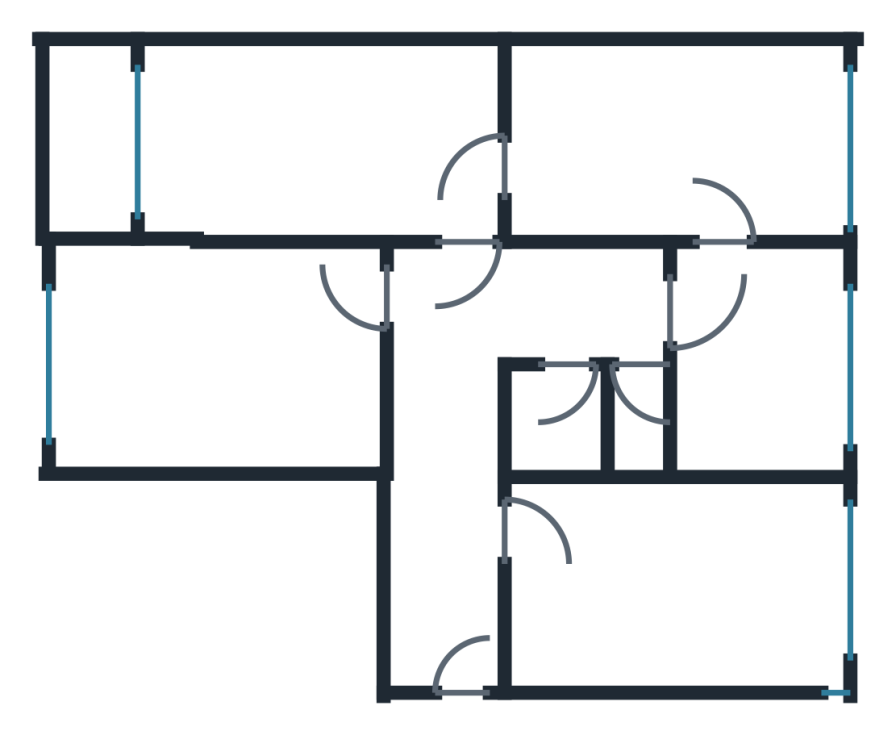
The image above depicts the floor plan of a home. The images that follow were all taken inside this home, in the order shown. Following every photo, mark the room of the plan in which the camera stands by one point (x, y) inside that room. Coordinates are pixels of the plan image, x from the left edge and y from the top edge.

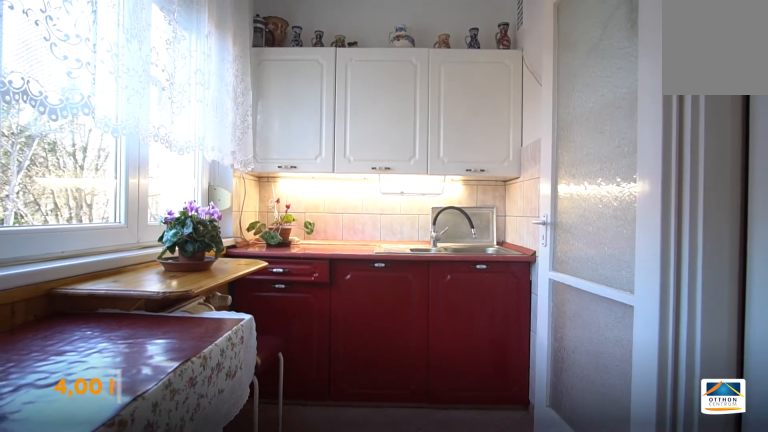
(770, 377)
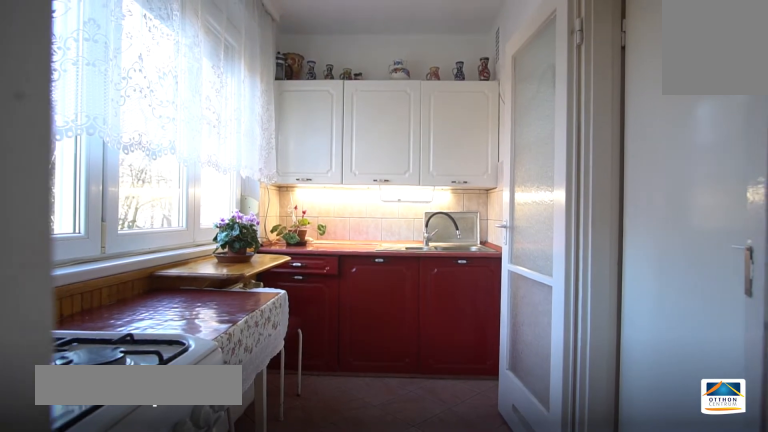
(770, 377)
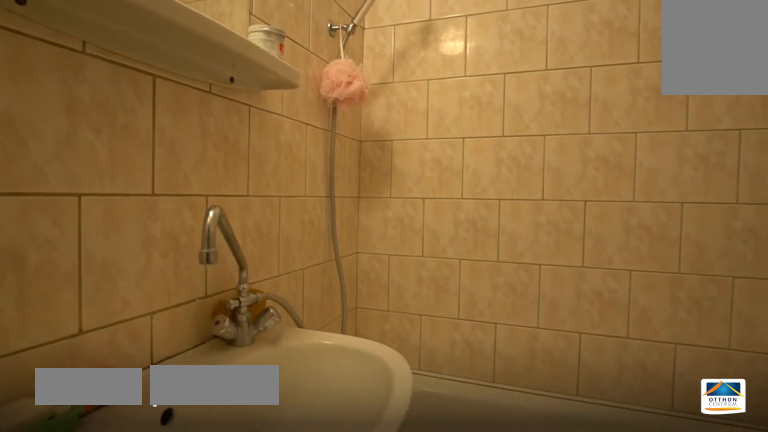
(551, 428)
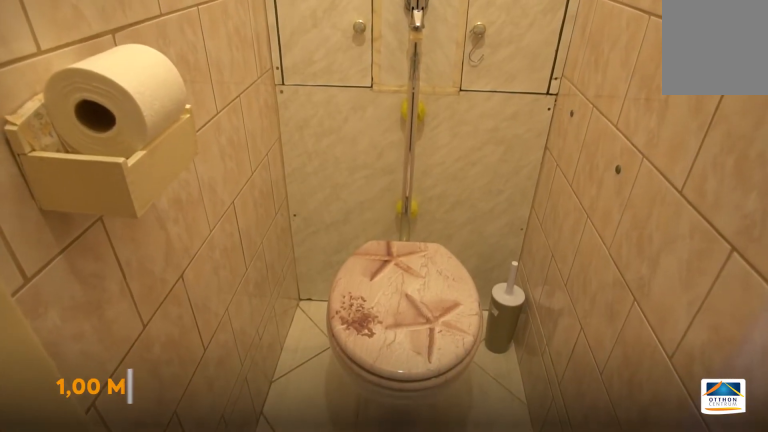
(641, 428)
